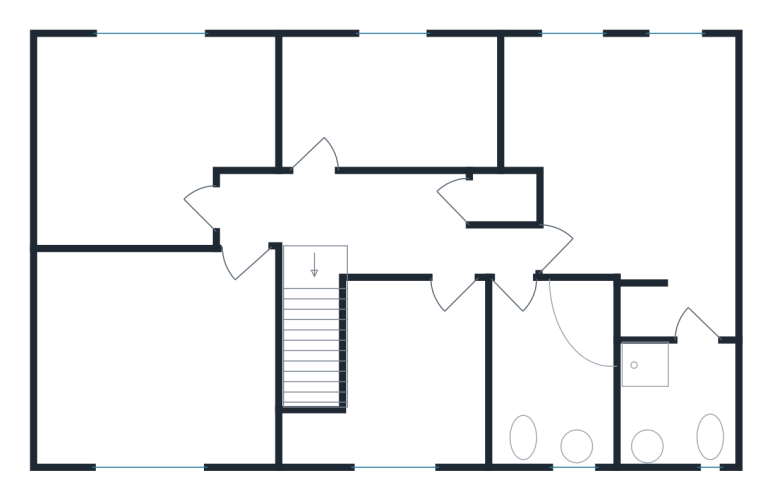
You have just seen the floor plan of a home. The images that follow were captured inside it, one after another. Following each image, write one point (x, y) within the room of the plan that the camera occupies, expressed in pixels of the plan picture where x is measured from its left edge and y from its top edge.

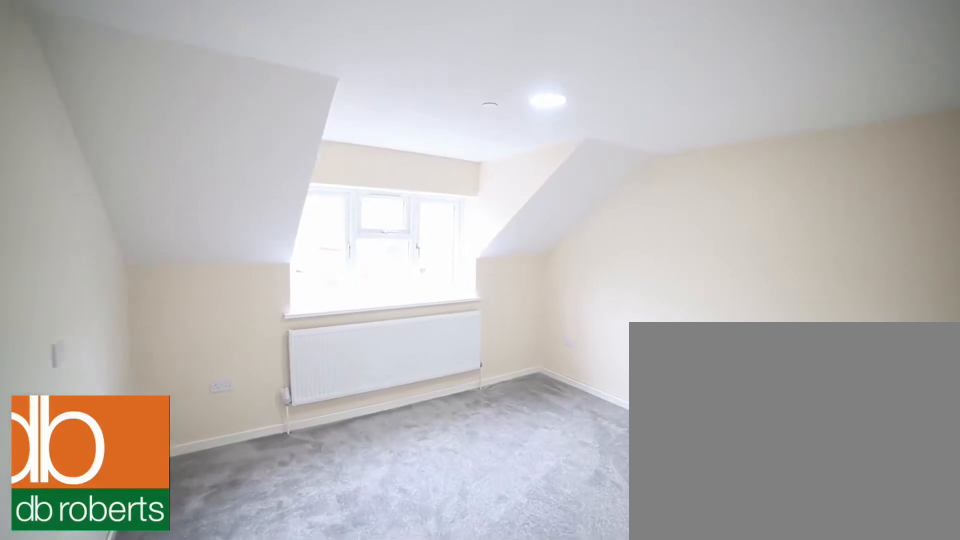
(156, 359)
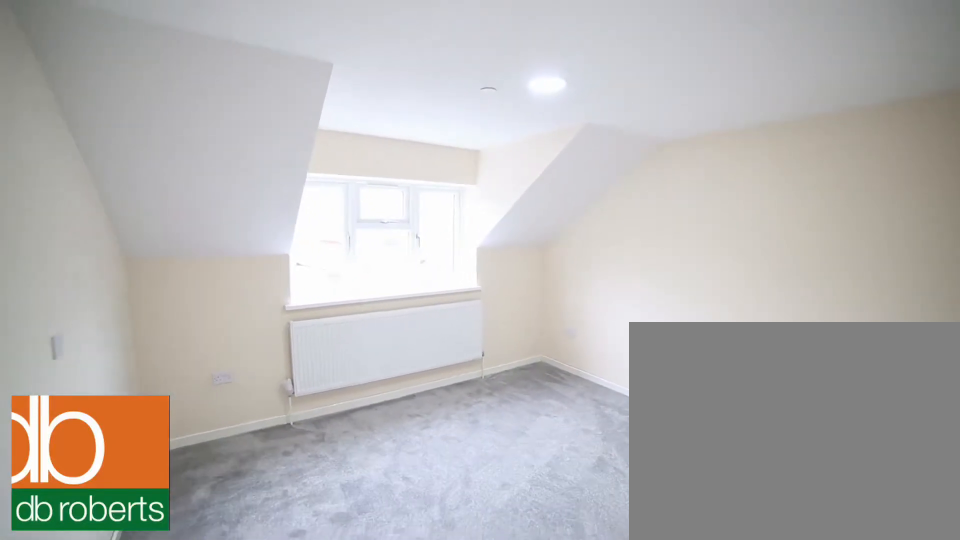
(156, 359)
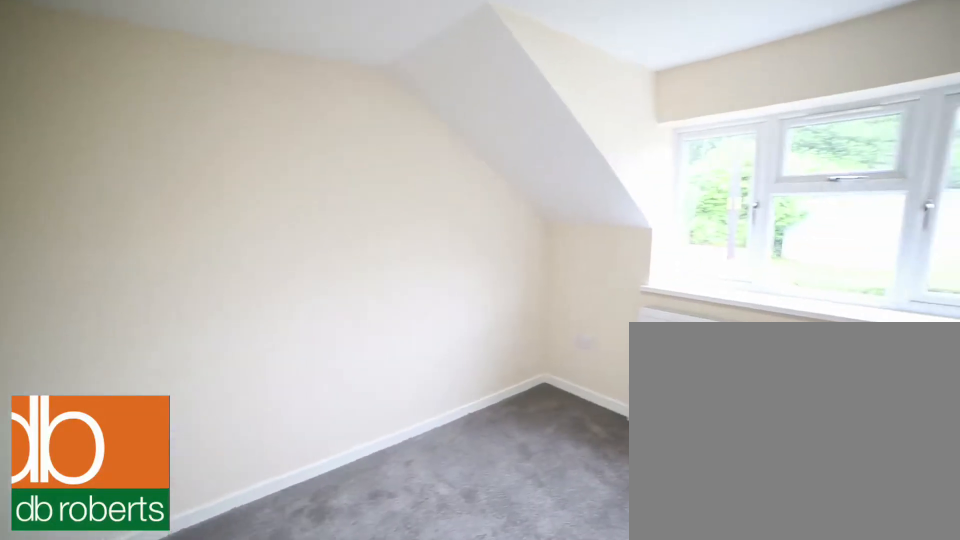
(147, 132)
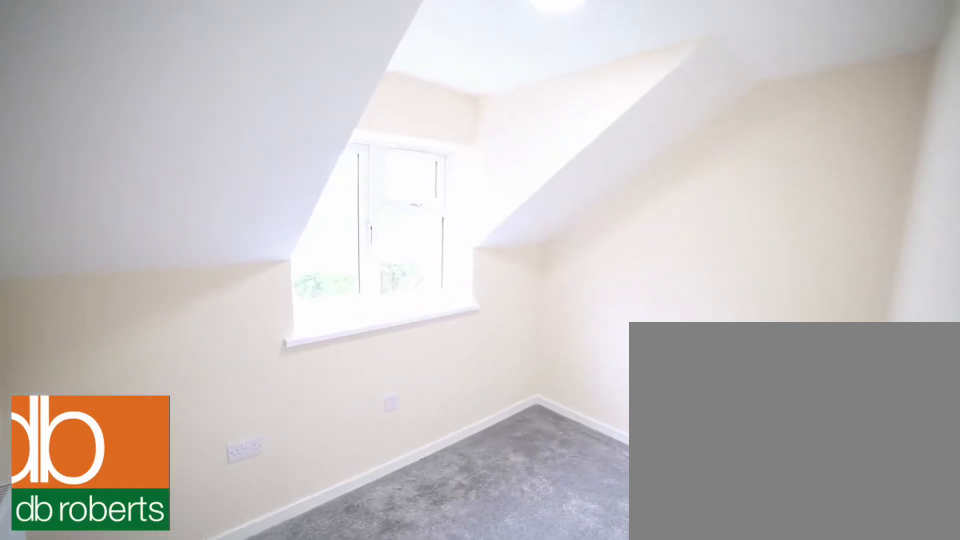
(392, 101)
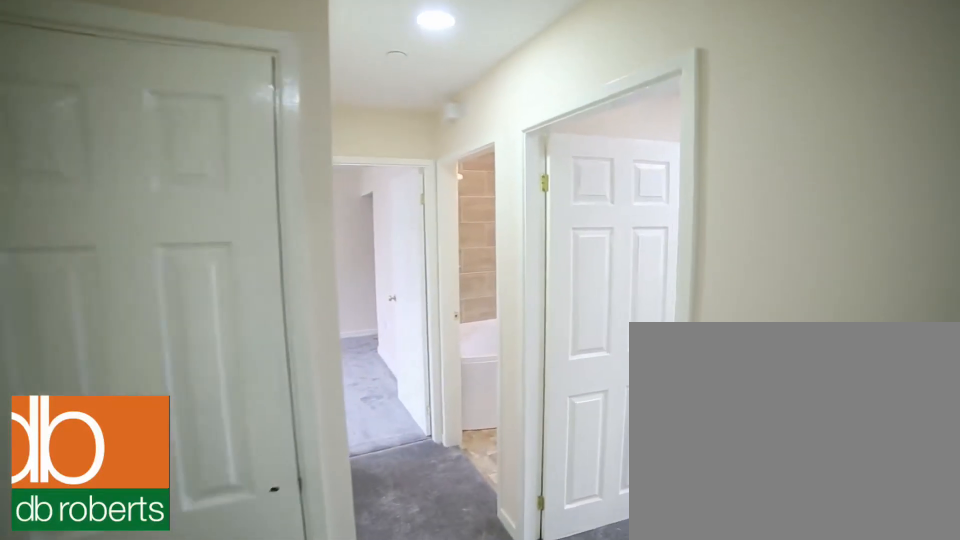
(373, 226)
